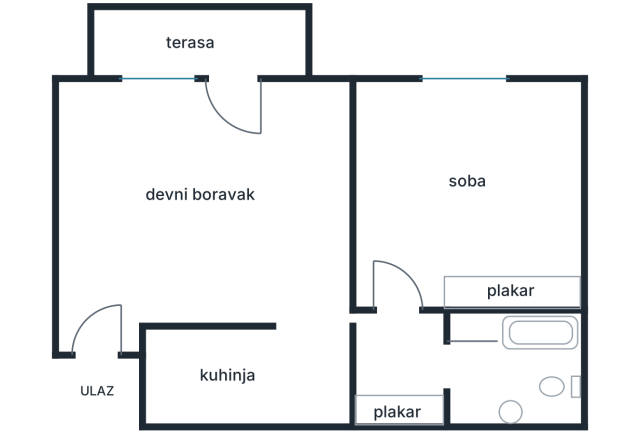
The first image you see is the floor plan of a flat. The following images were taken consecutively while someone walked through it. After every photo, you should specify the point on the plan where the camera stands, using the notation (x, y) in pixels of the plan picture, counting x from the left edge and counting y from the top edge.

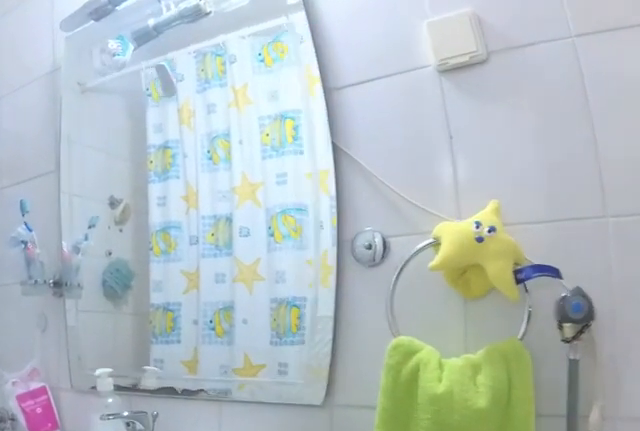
(459, 349)
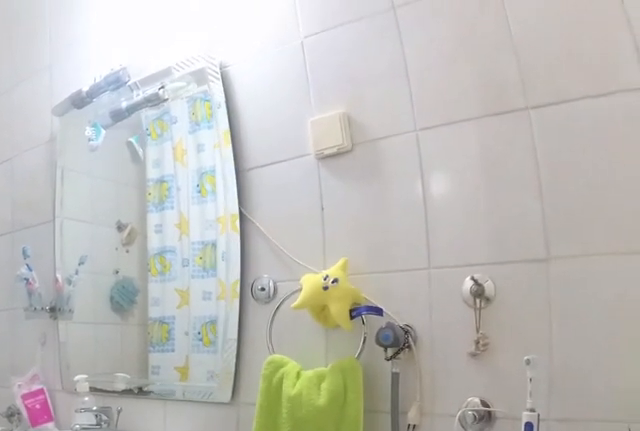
(436, 327)
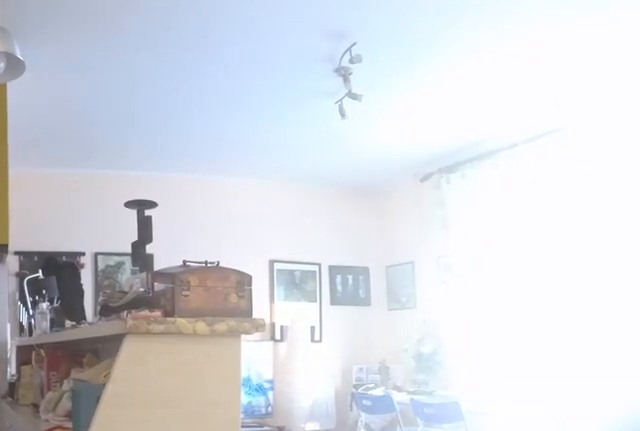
(330, 350)
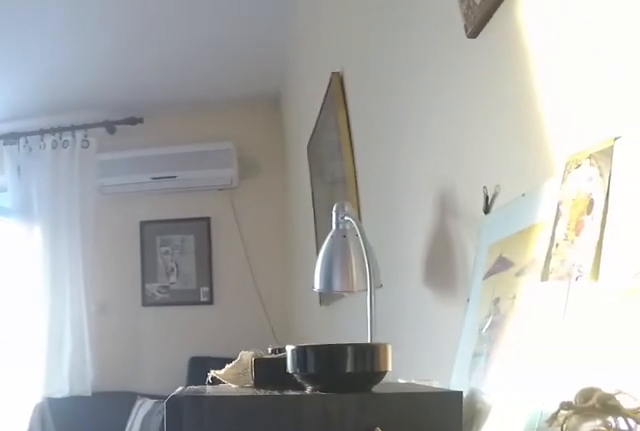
(305, 347)
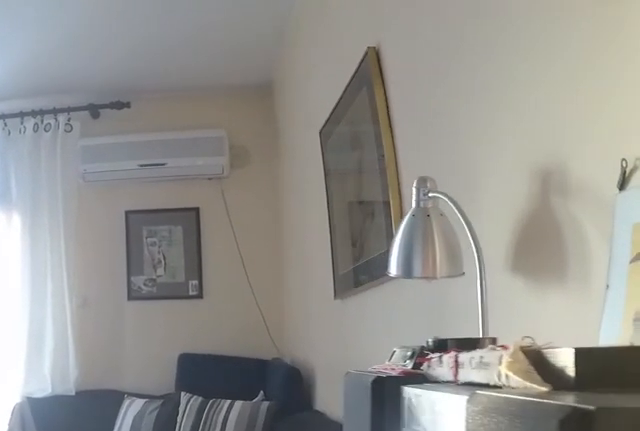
(290, 326)
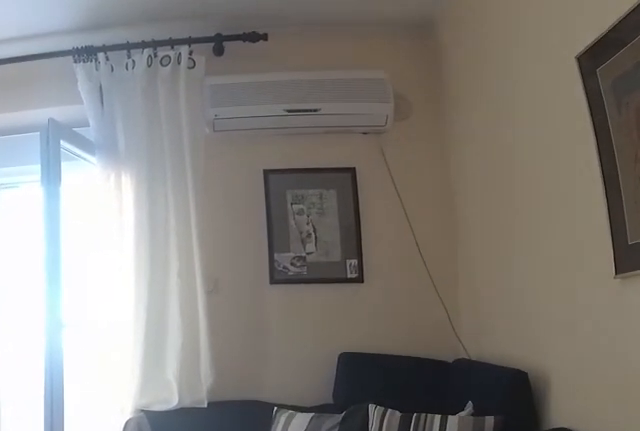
(247, 253)
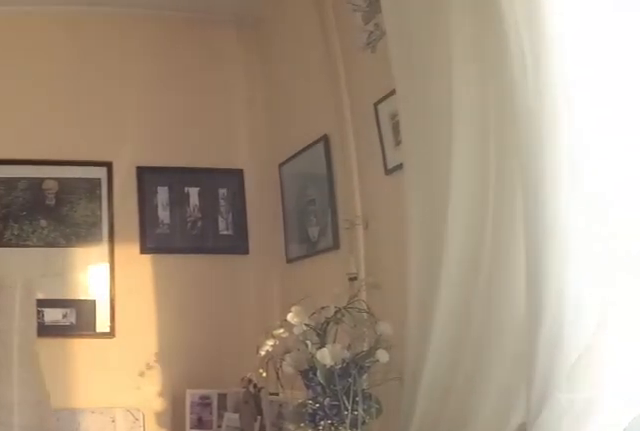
(254, 113)
